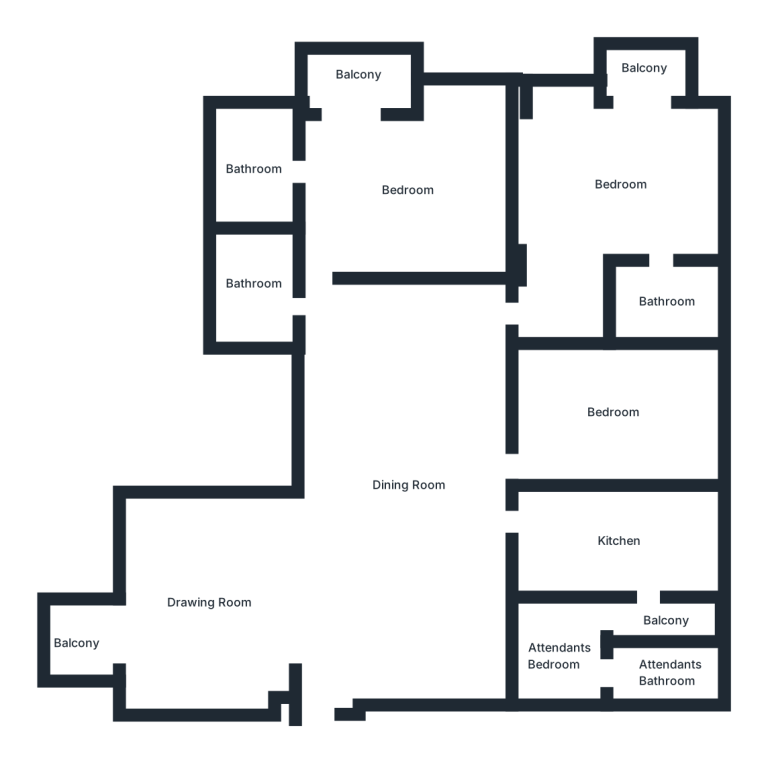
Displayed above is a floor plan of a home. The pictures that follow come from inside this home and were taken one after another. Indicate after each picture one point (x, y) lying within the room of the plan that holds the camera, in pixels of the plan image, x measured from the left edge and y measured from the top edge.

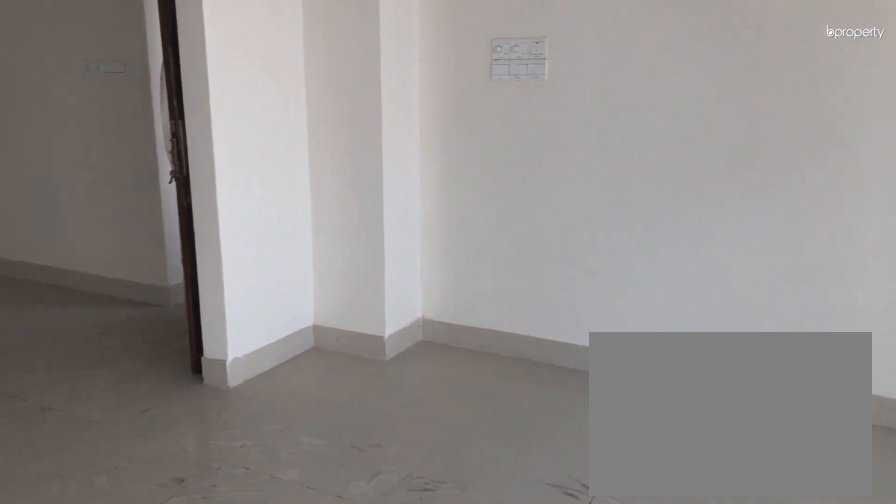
(197, 603)
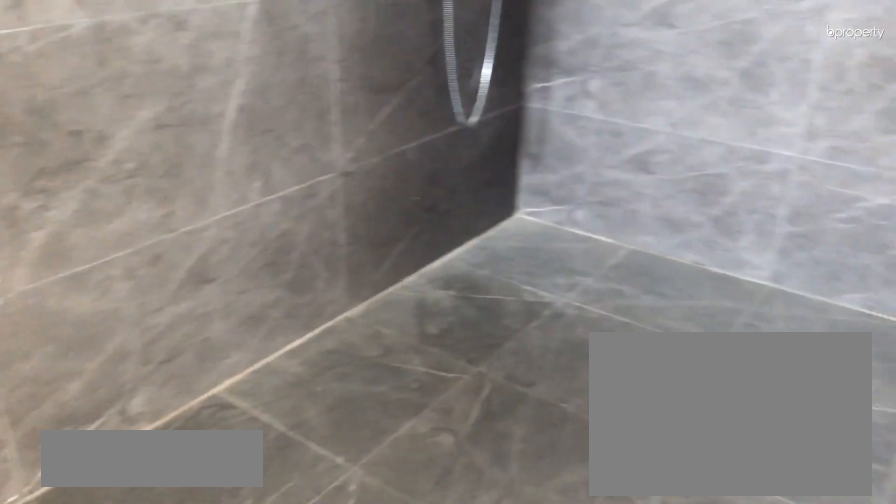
(249, 283)
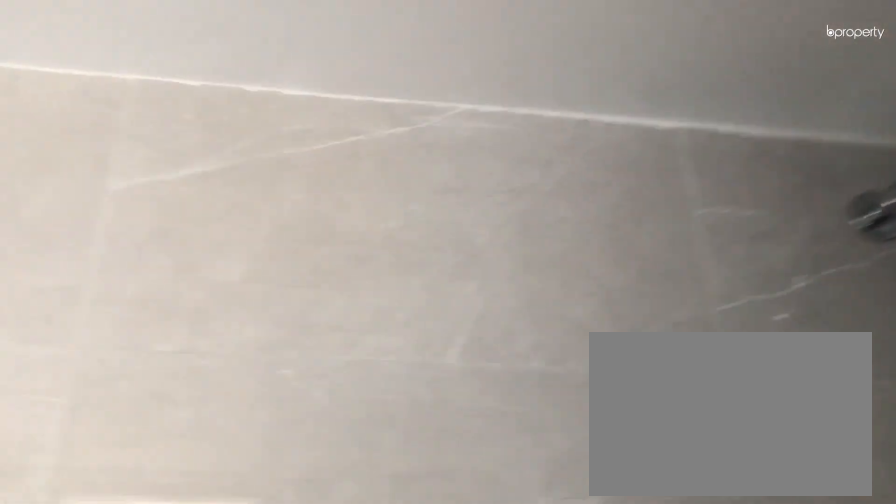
(249, 283)
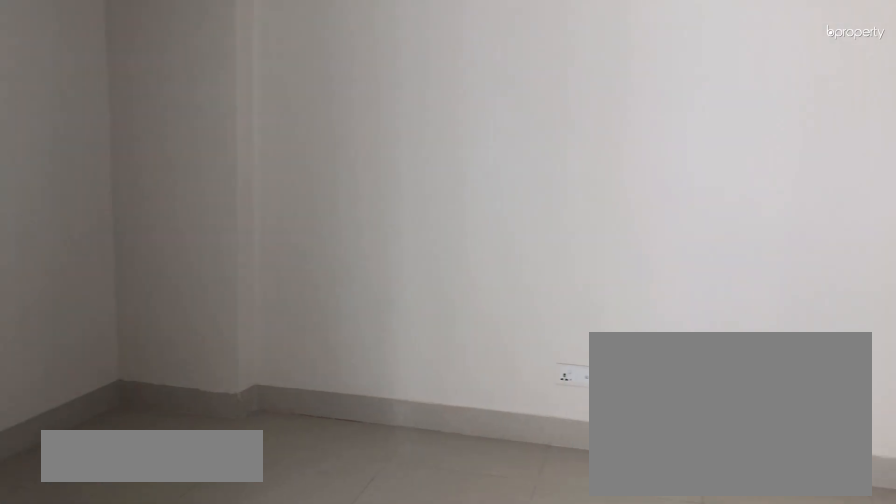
(409, 190)
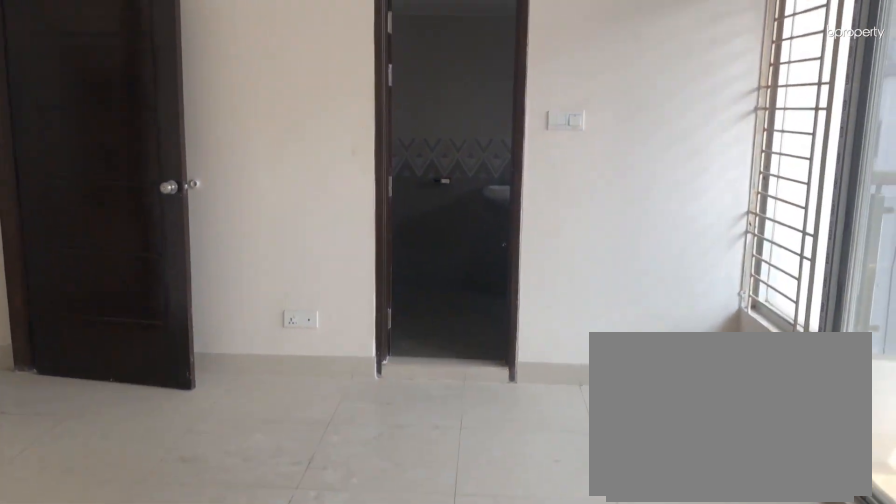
(409, 190)
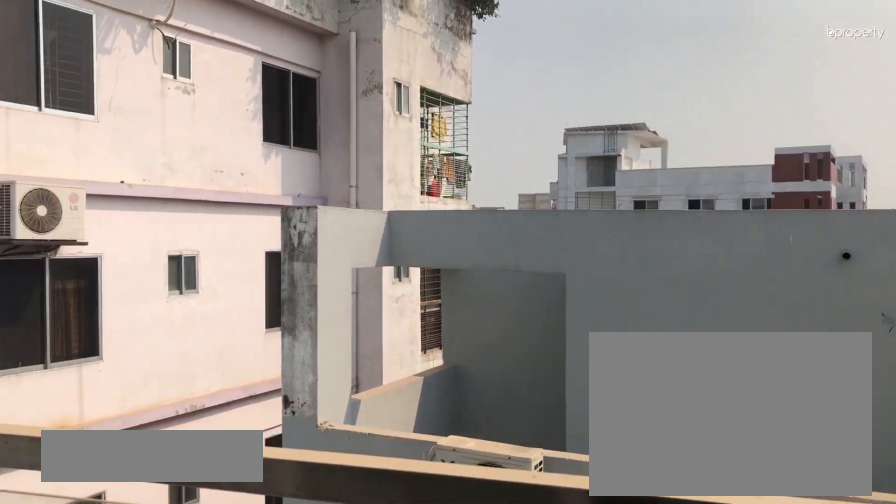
(357, 75)
